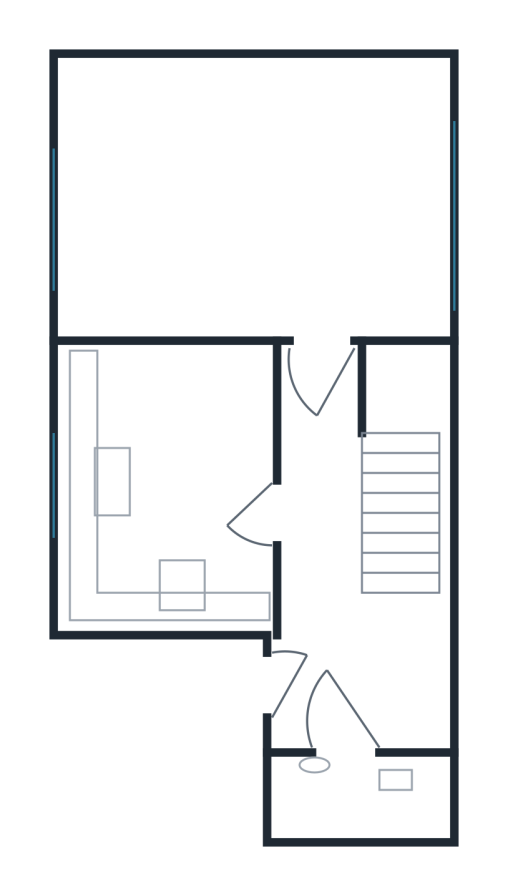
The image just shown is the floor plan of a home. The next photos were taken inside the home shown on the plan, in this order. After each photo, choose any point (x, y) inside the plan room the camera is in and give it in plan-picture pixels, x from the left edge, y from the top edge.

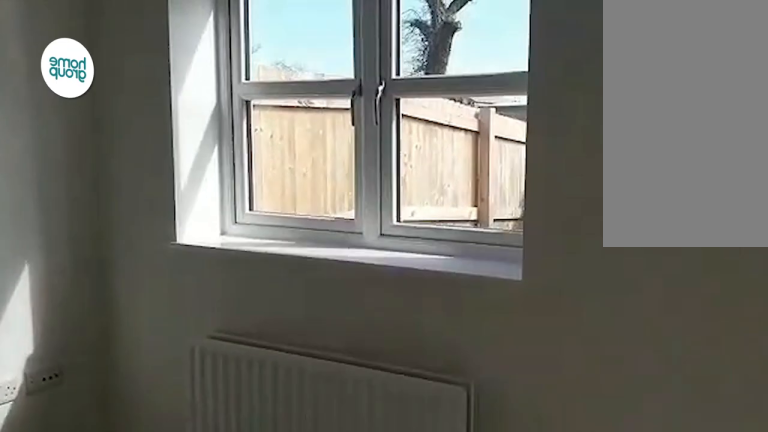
(174, 307)
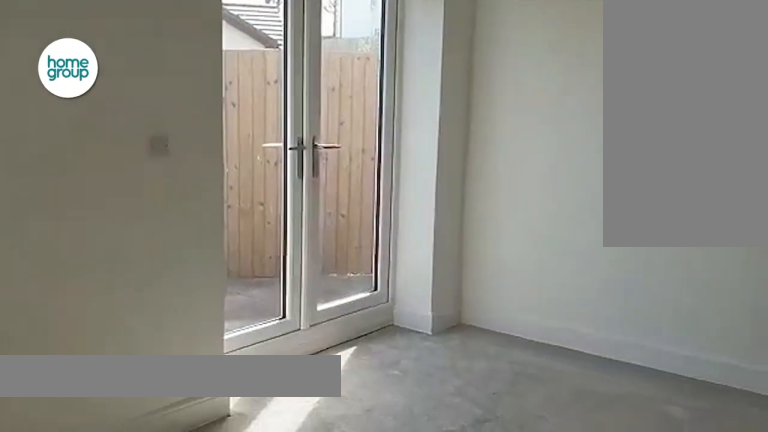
(255, 234)
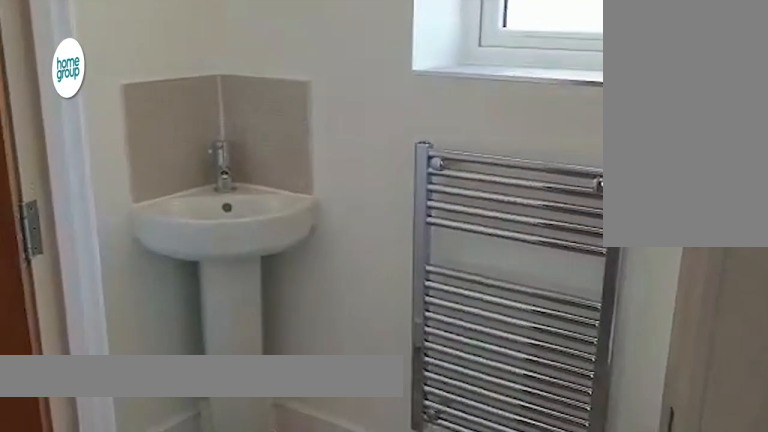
(362, 793)
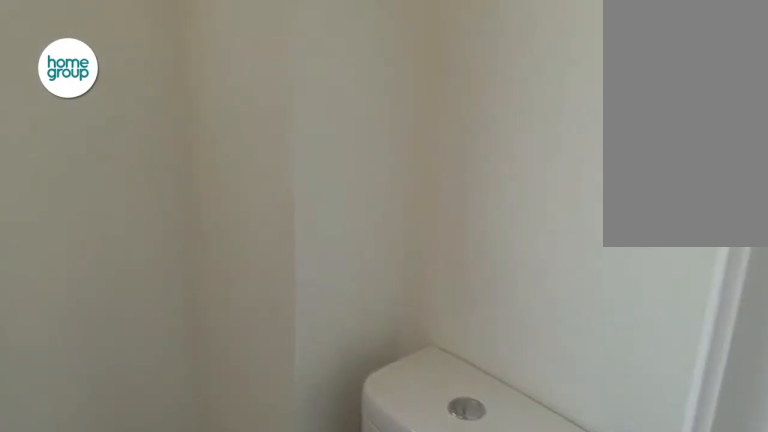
(362, 793)
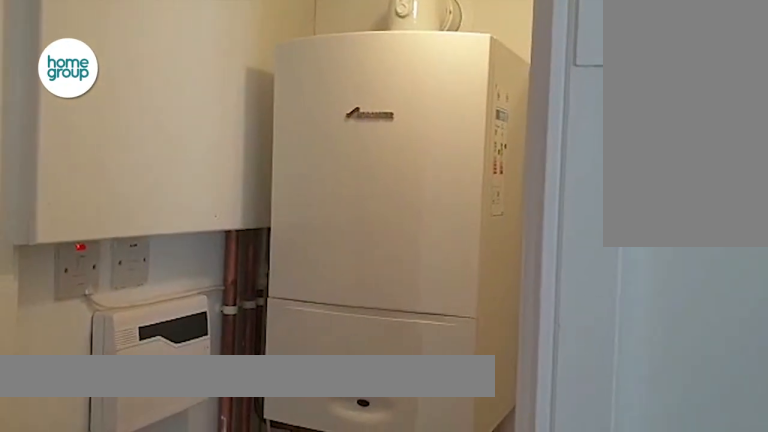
(362, 545)
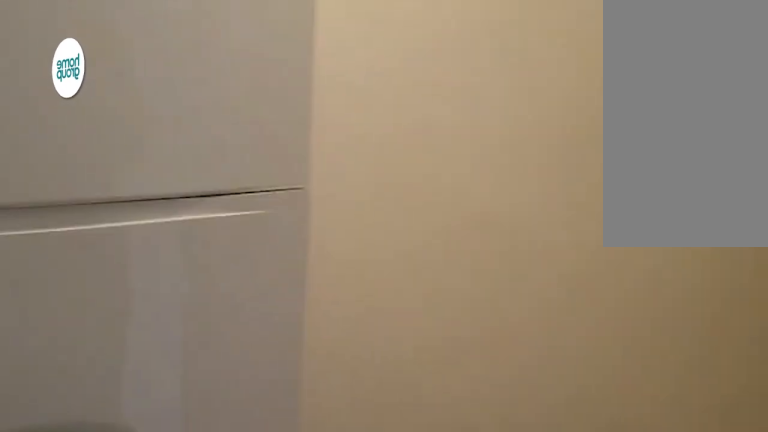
(362, 545)
